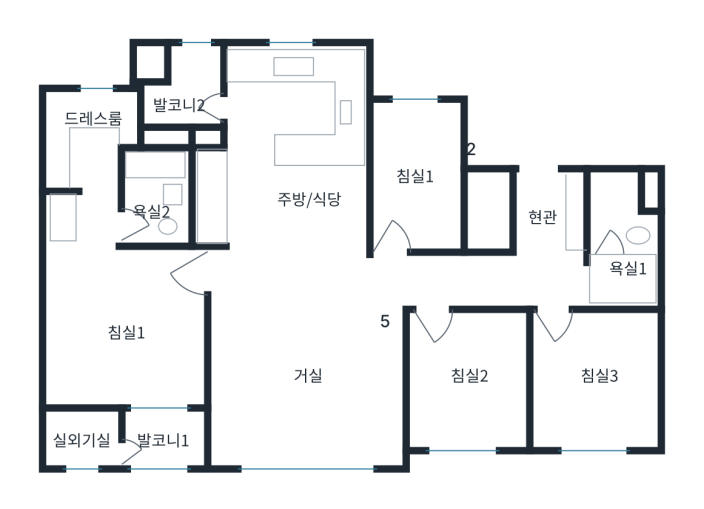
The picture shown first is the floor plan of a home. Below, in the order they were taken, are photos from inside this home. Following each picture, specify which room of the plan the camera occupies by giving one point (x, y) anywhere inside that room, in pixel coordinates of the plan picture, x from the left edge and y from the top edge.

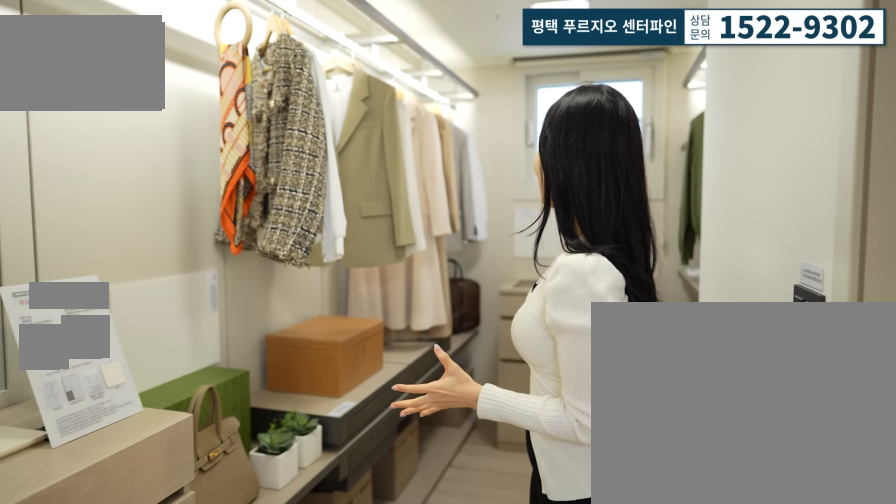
(85, 151)
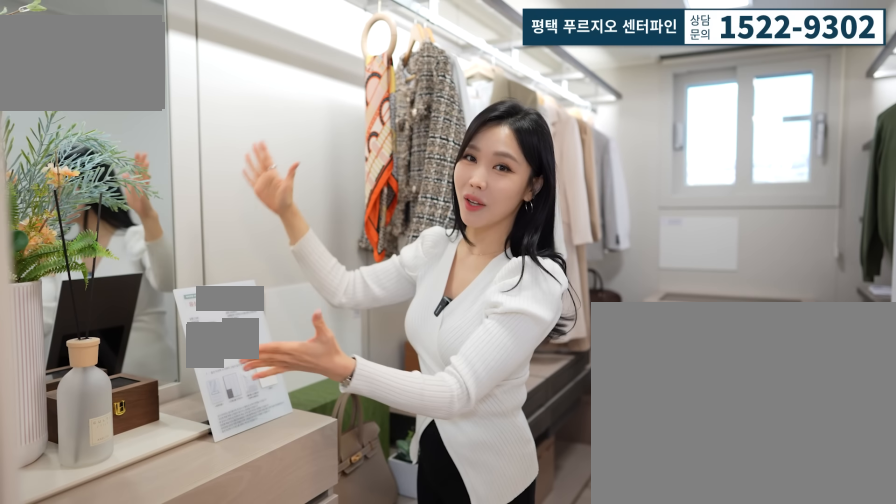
(92, 163)
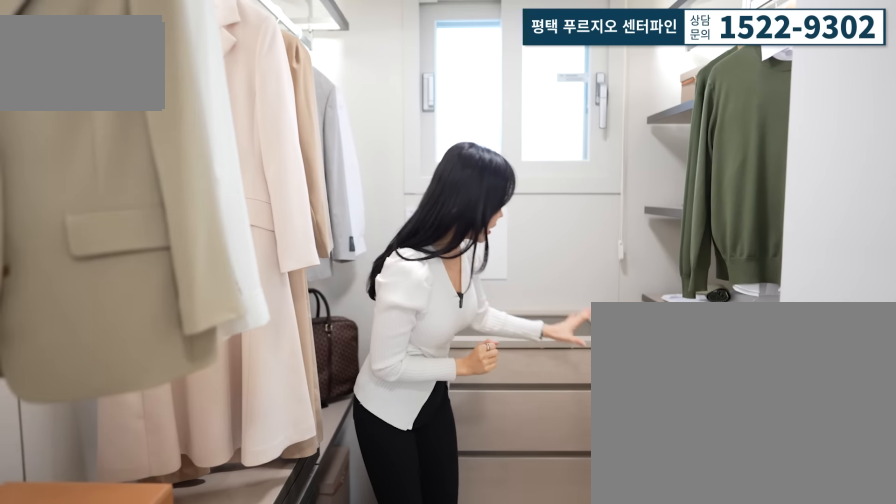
(91, 163)
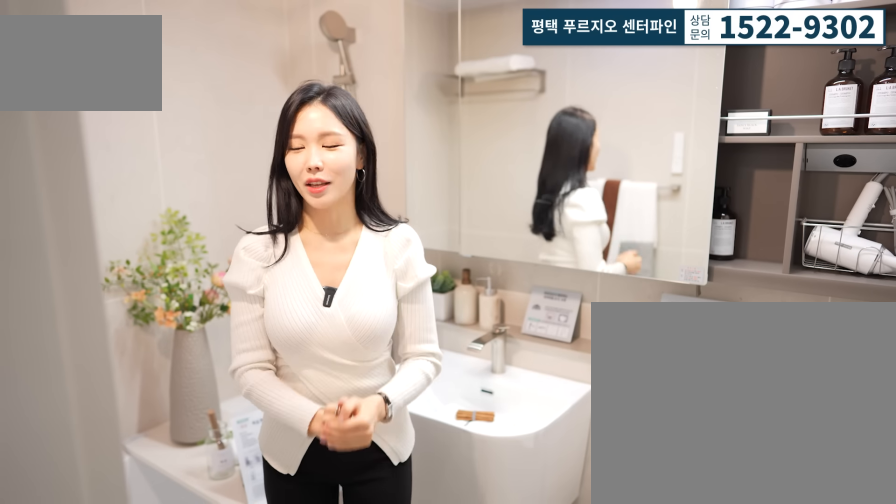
(154, 221)
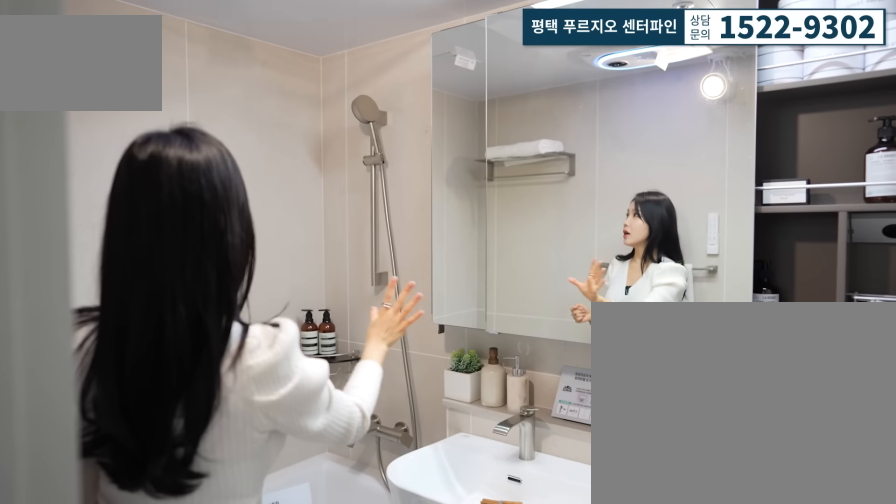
(175, 206)
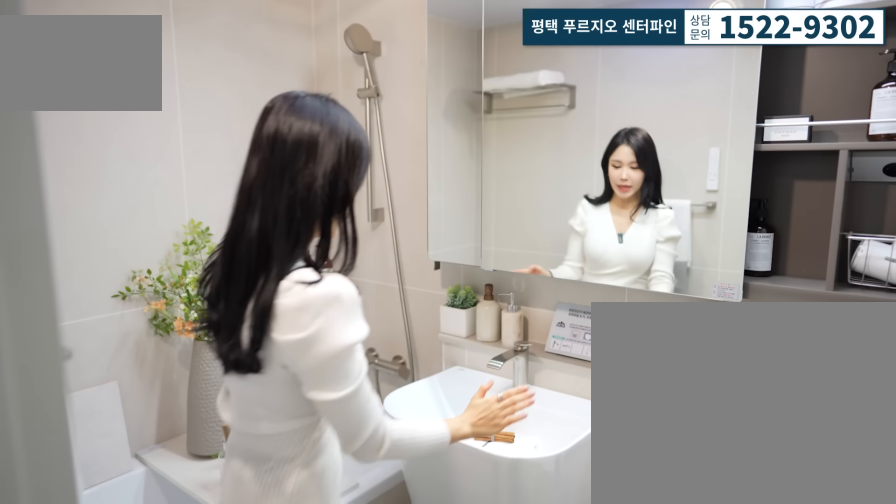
(154, 221)
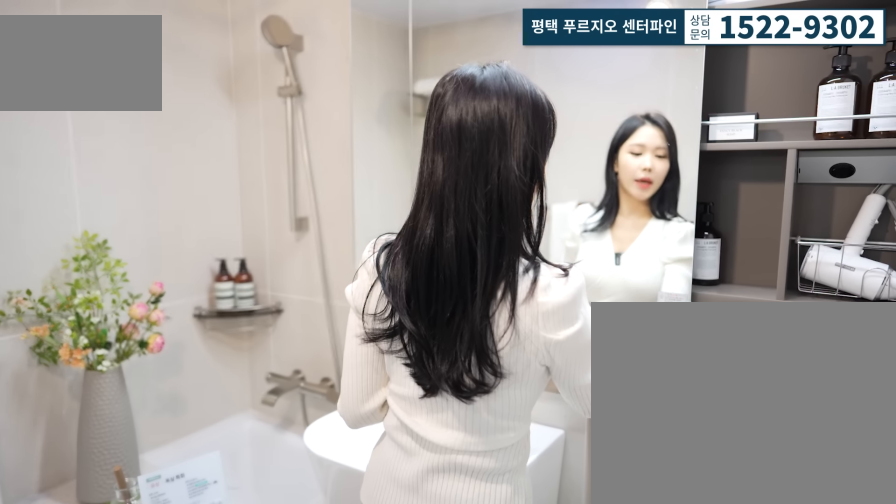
(154, 221)
